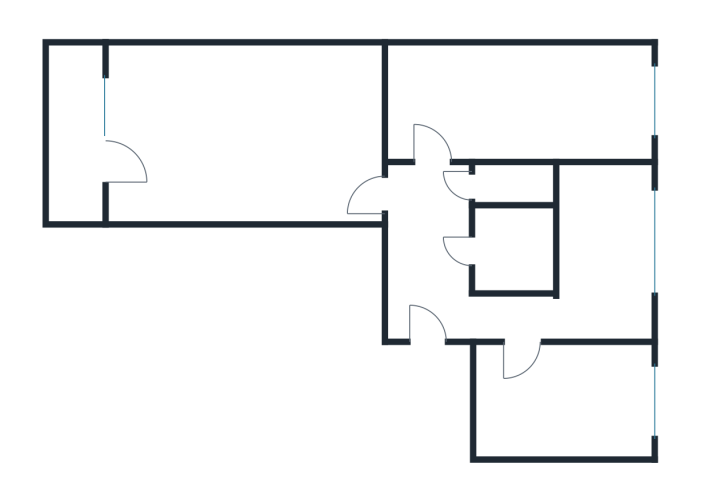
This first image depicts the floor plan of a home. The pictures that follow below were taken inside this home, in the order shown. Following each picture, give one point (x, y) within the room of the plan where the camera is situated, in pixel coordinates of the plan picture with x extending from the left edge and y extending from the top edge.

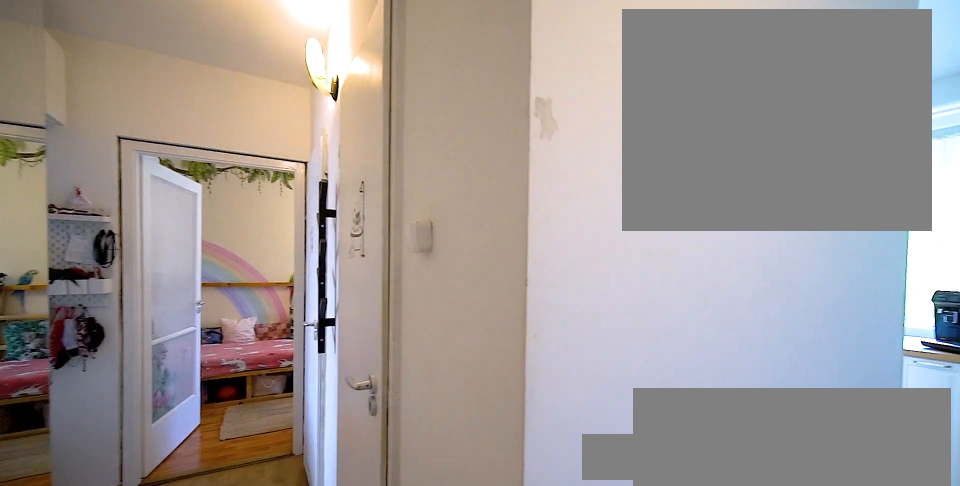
(421, 299)
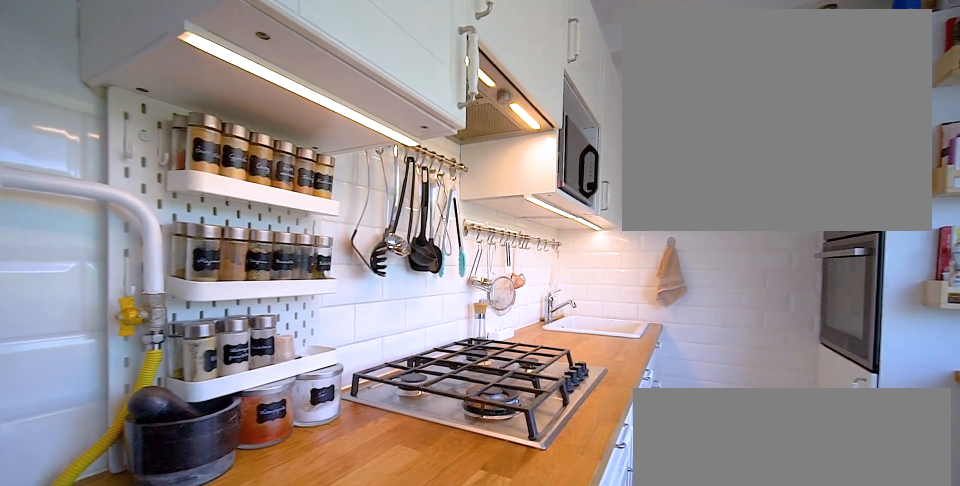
(607, 255)
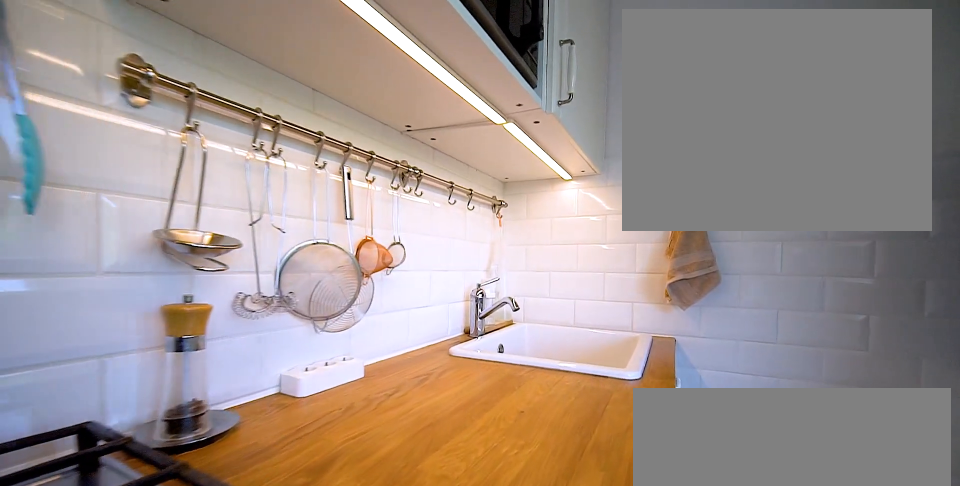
(607, 254)
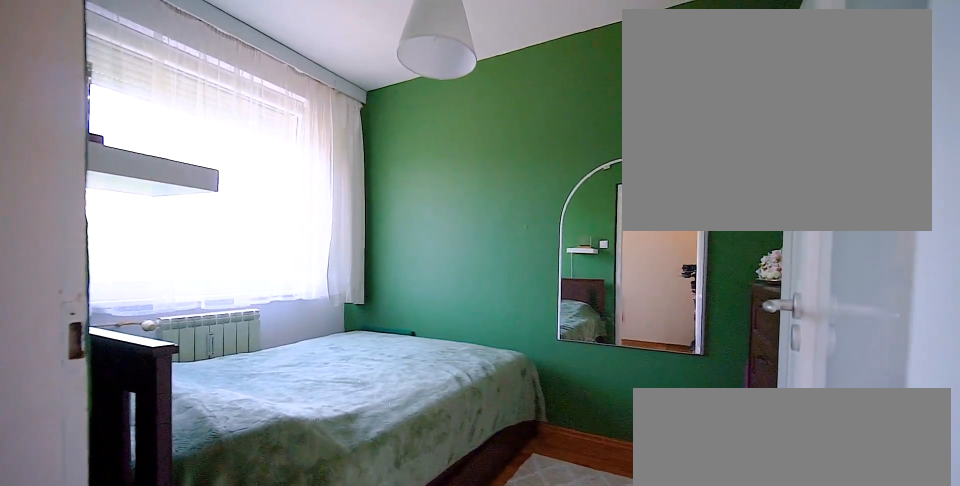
(565, 403)
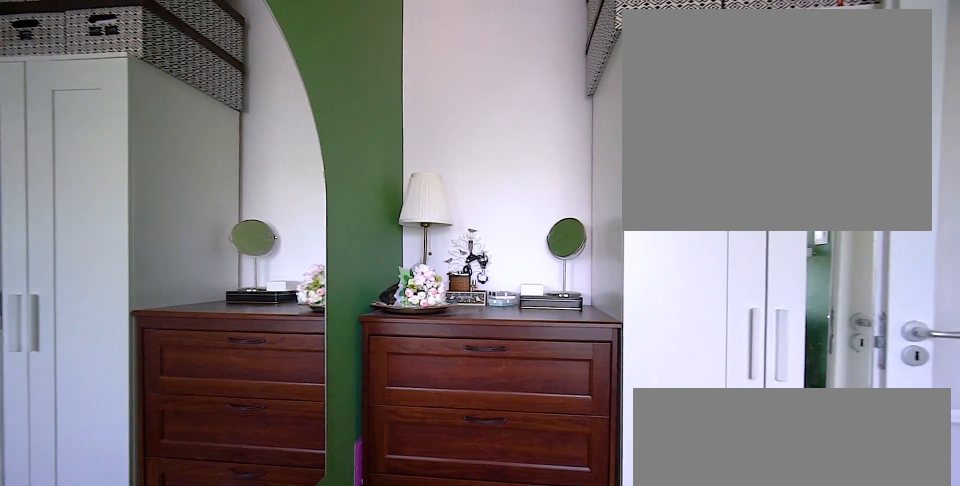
(565, 403)
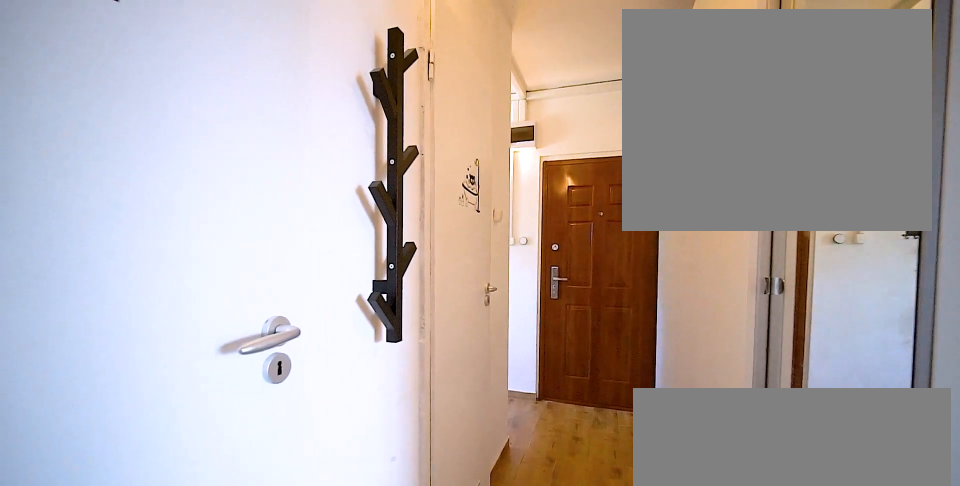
(422, 210)
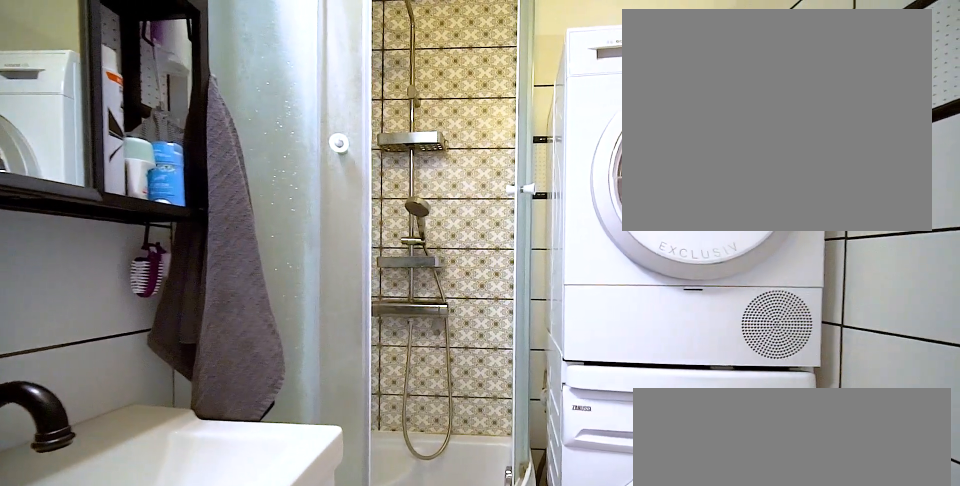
(512, 250)
